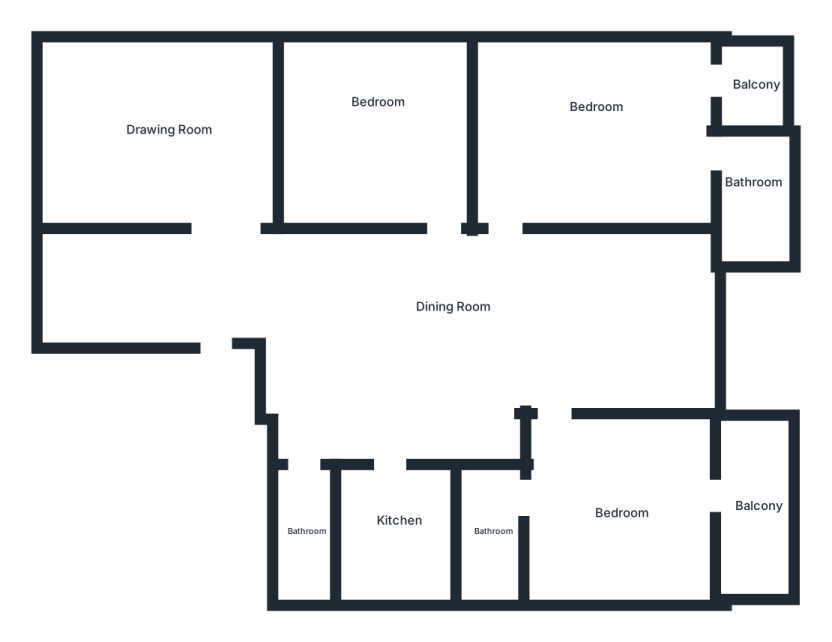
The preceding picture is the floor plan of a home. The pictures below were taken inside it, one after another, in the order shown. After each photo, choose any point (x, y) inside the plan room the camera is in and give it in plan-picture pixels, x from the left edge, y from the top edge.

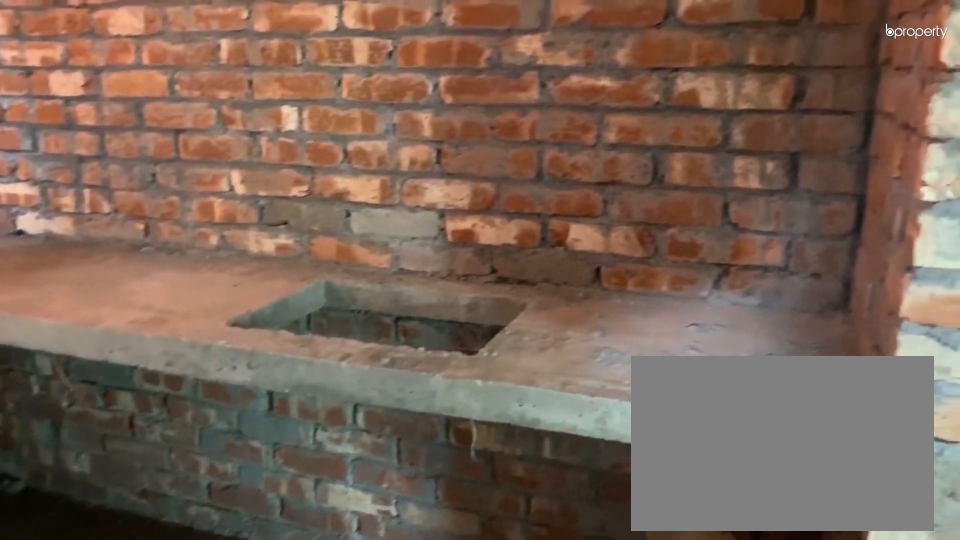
(406, 532)
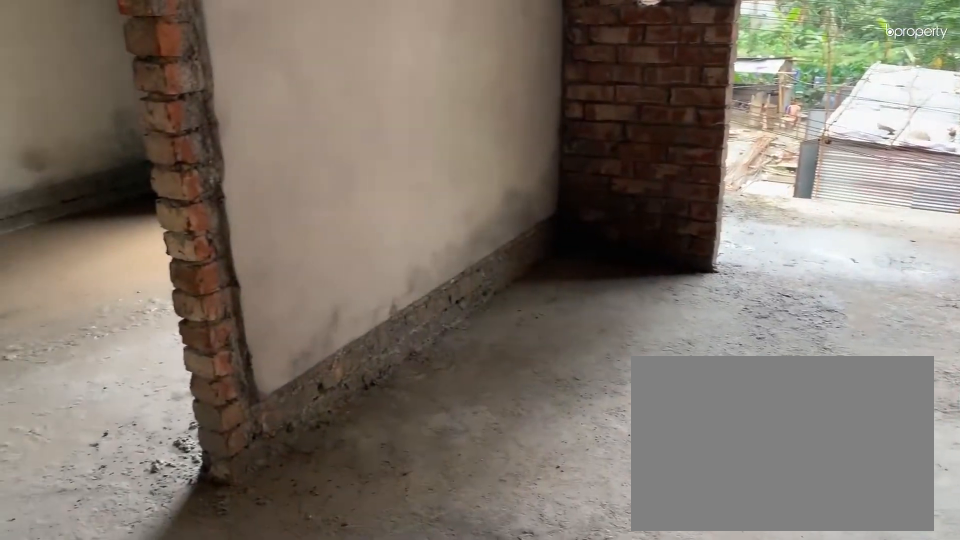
(621, 506)
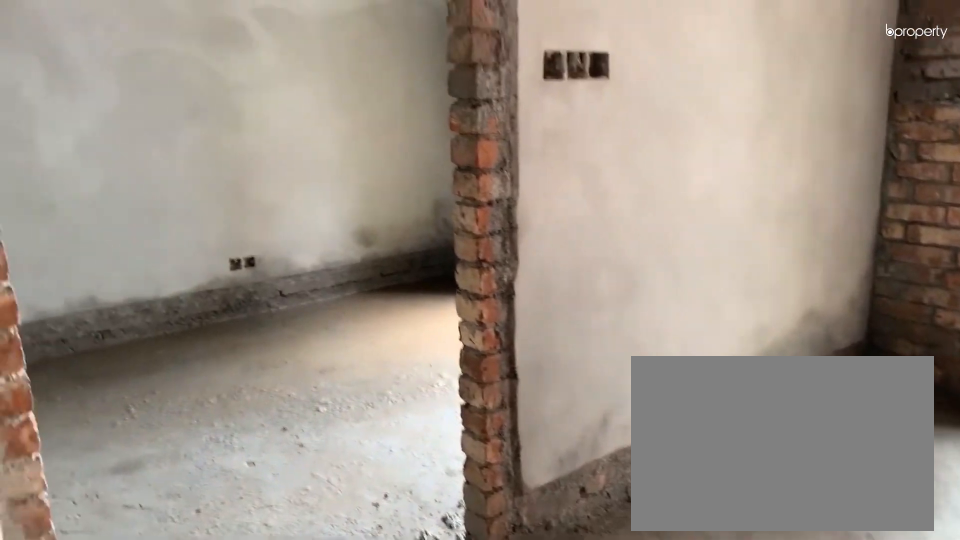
(621, 506)
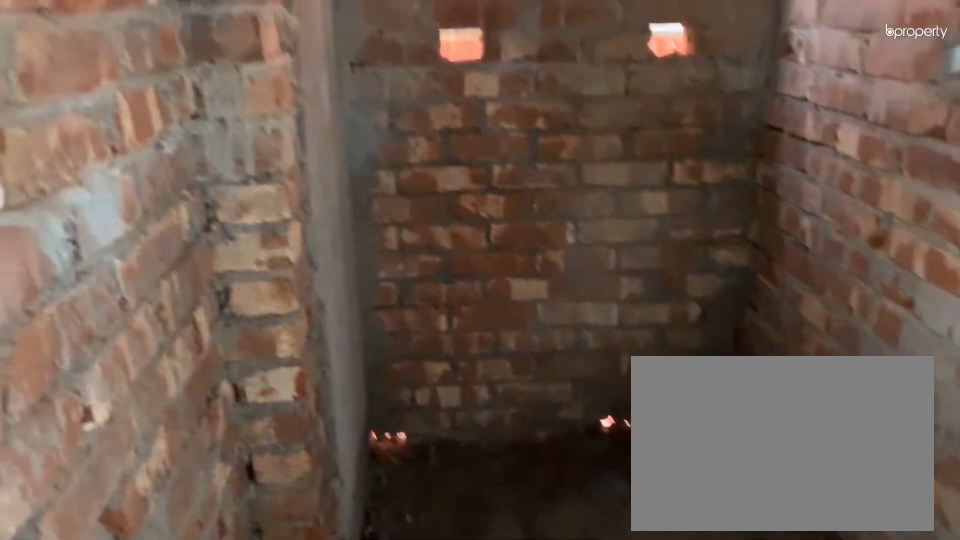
(493, 535)
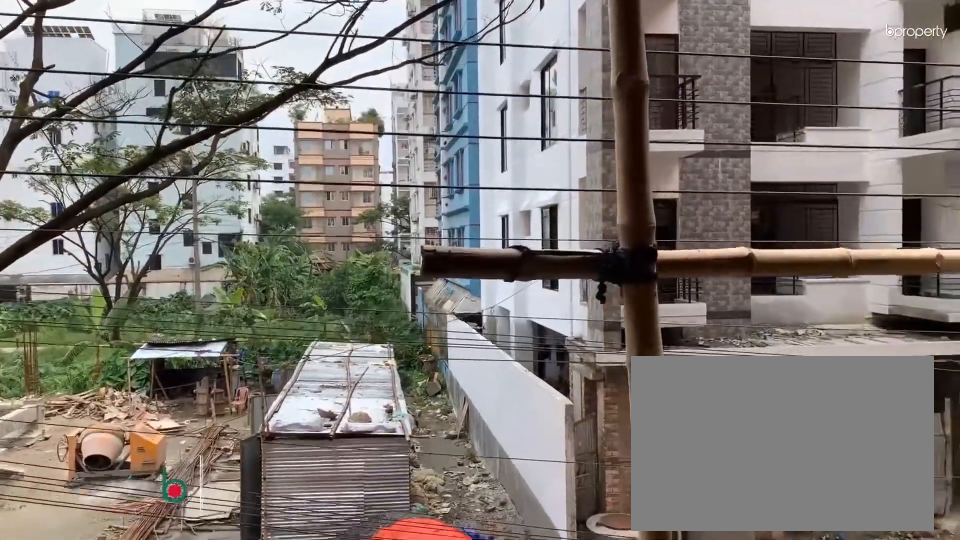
(742, 507)
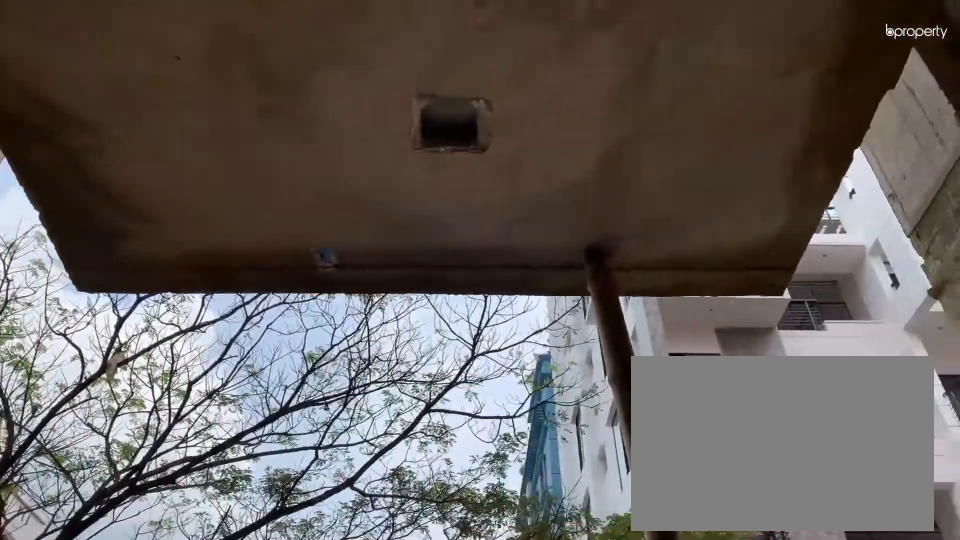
(757, 510)
